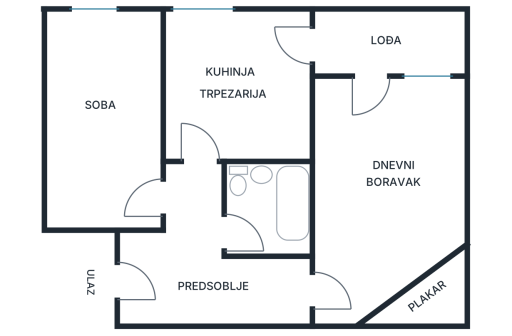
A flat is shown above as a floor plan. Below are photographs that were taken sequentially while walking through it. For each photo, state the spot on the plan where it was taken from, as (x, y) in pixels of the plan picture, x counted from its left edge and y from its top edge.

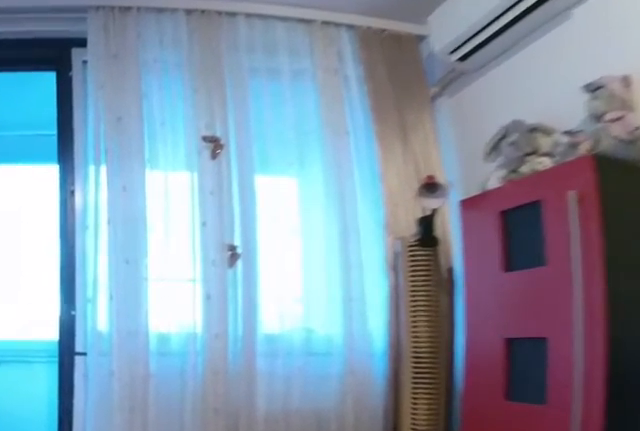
(354, 221)
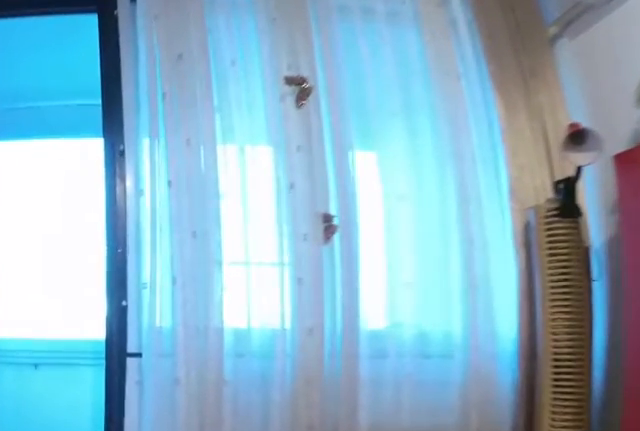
(356, 205)
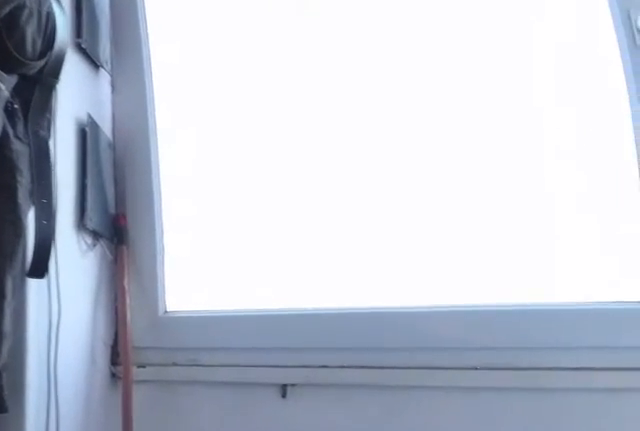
(368, 80)
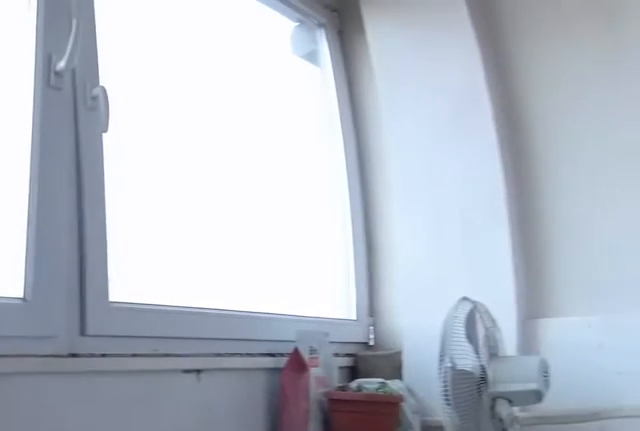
(360, 65)
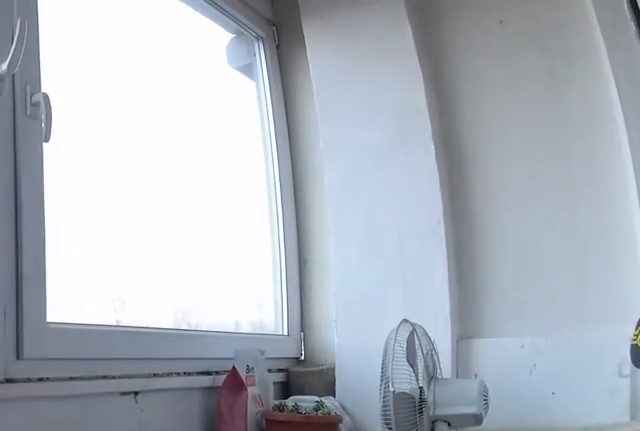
(358, 57)
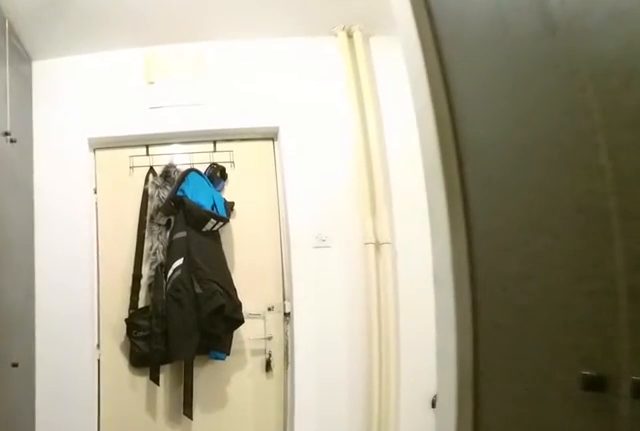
(275, 289)
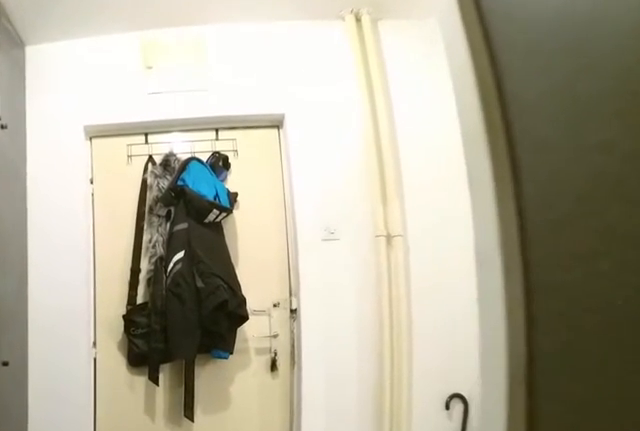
(262, 289)
